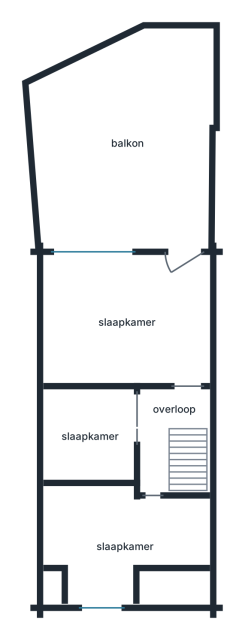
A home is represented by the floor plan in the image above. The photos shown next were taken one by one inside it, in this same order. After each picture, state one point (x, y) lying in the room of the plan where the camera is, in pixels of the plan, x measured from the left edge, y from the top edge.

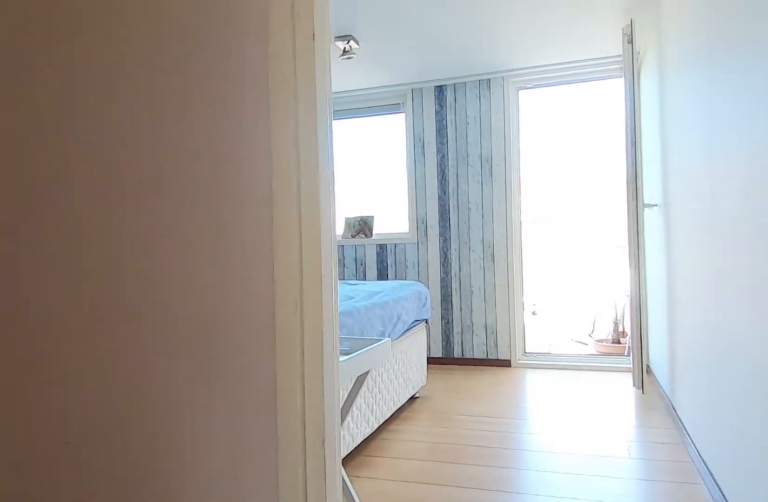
(164, 429)
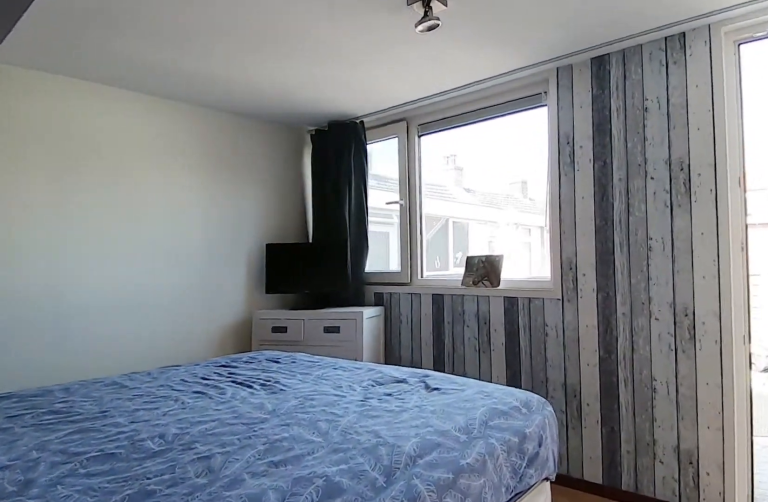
(127, 321)
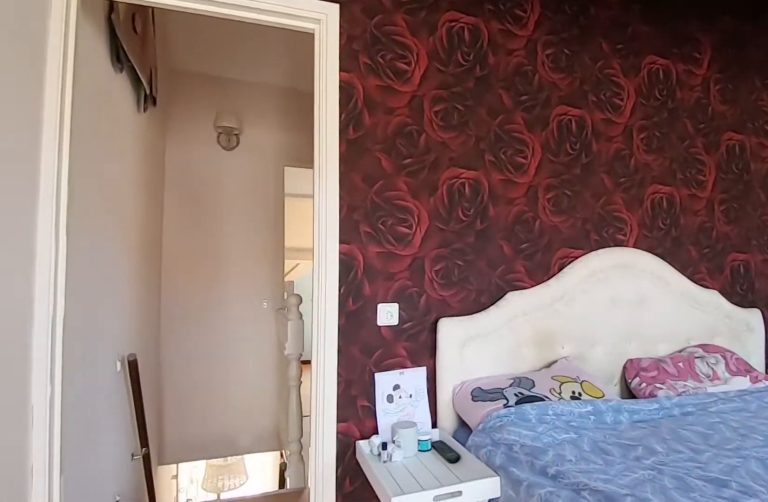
(127, 321)
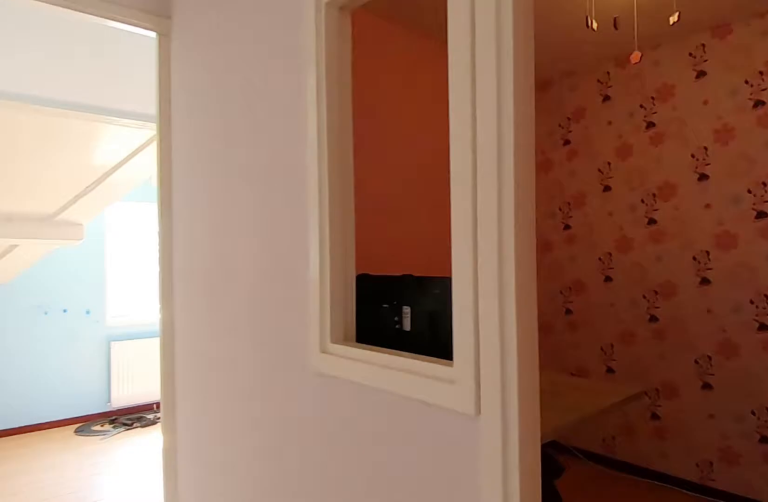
(164, 429)
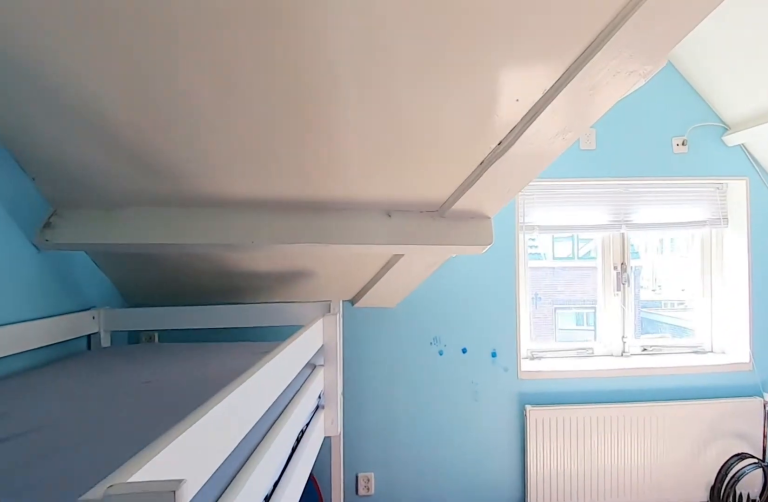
(120, 538)
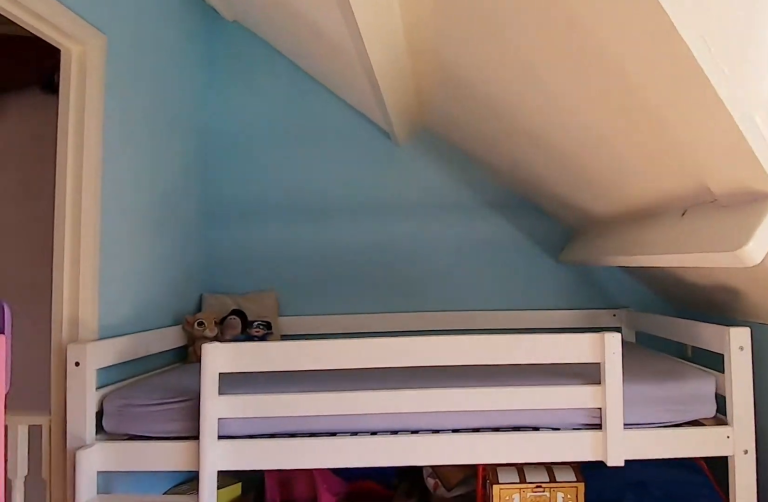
(120, 538)
